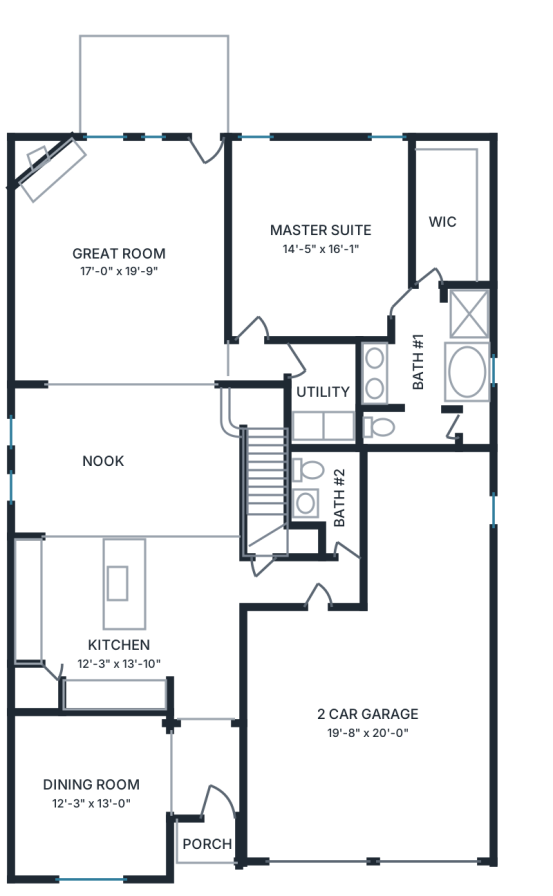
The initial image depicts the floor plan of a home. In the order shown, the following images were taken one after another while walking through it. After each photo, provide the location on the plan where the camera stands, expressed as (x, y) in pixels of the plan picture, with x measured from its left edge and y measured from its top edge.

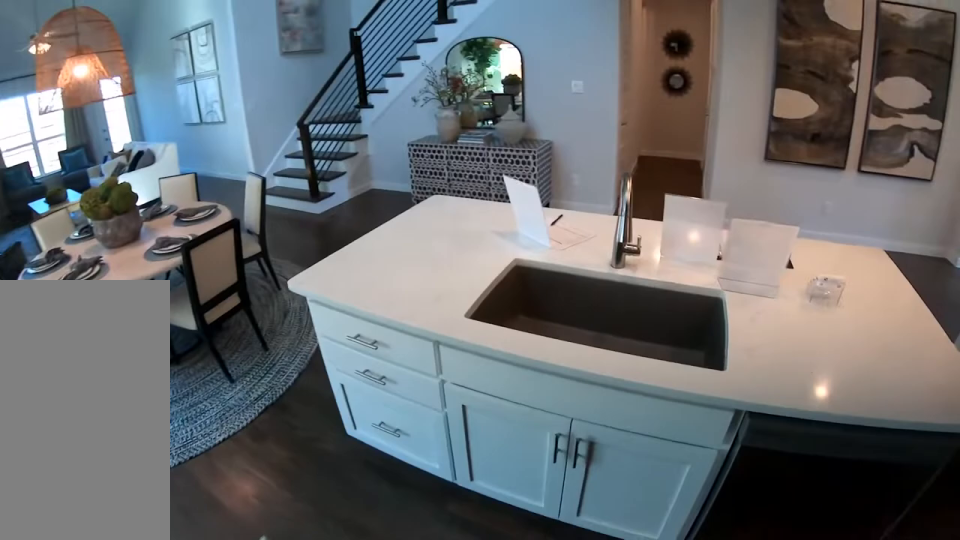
(83, 634)
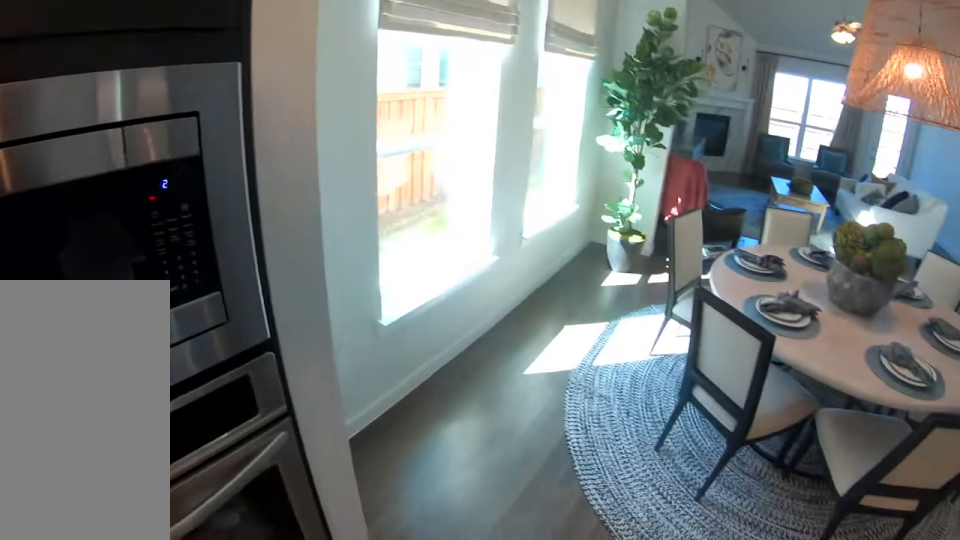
(83, 573)
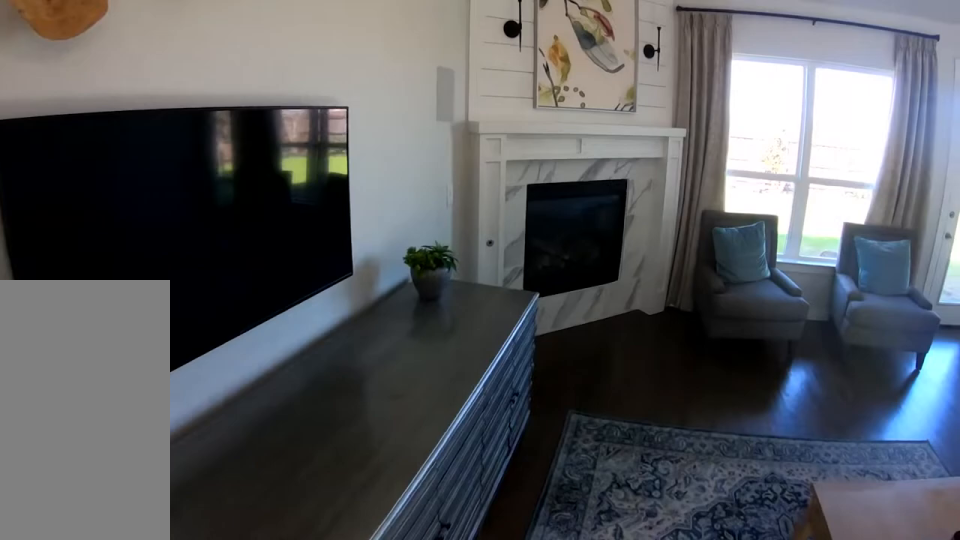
(61, 313)
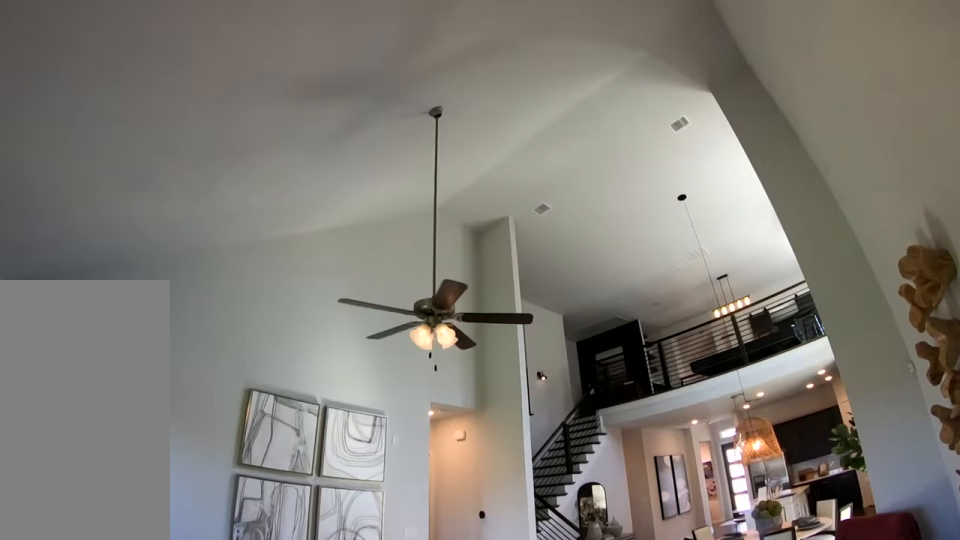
(61, 189)
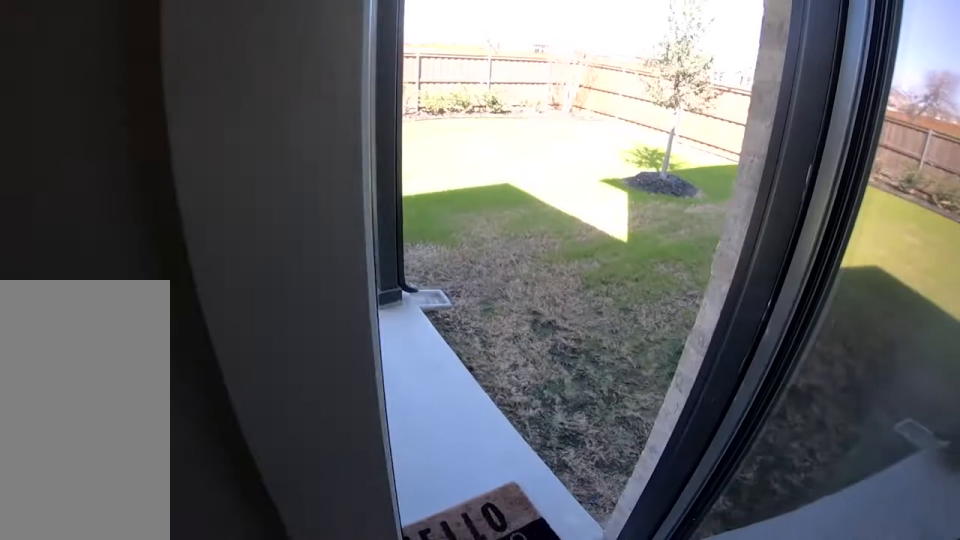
(188, 150)
